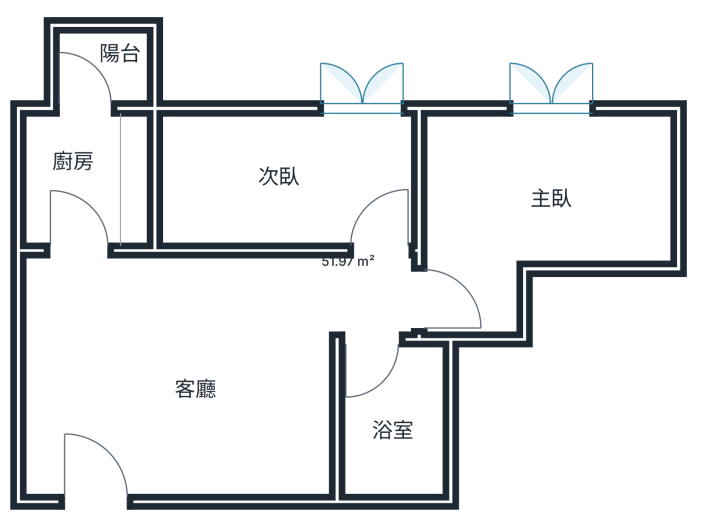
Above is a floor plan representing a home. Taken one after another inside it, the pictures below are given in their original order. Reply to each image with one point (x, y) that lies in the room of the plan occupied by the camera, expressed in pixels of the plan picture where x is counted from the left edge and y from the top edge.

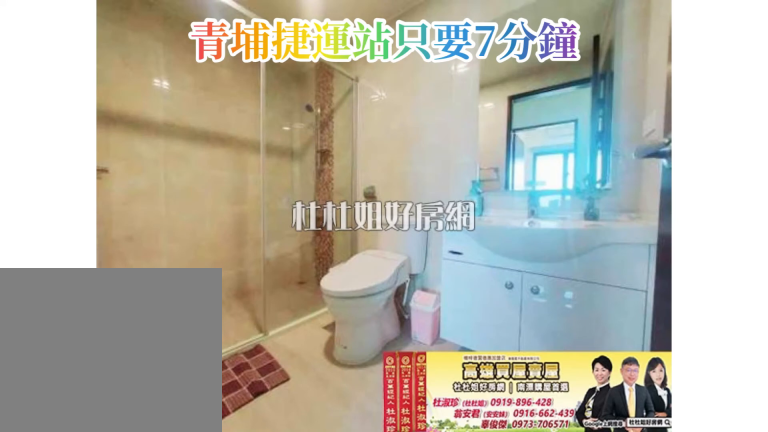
(402, 474)
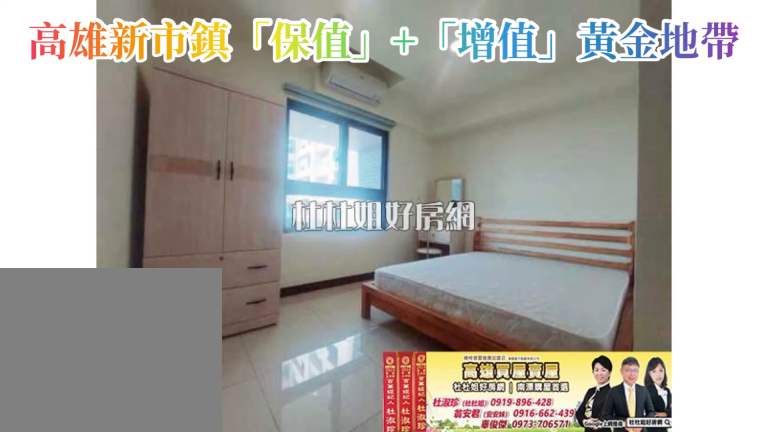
(629, 205)
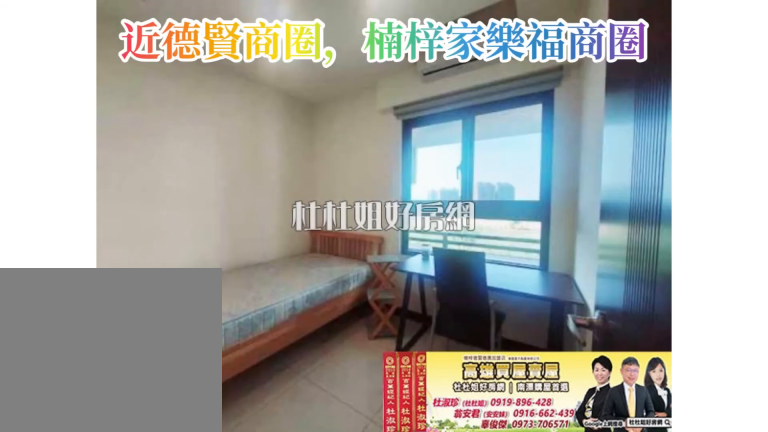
(372, 149)
